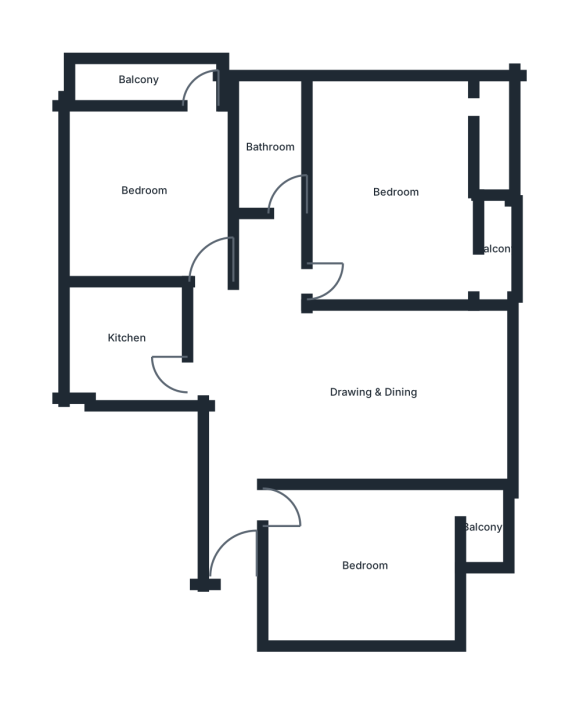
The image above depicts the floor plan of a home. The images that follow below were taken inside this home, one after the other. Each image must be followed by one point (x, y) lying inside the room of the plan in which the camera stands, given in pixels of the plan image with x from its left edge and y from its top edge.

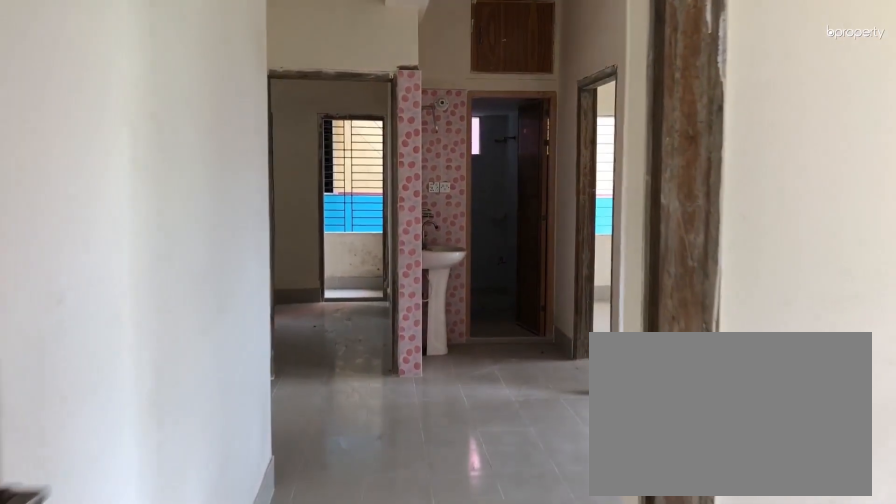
(232, 530)
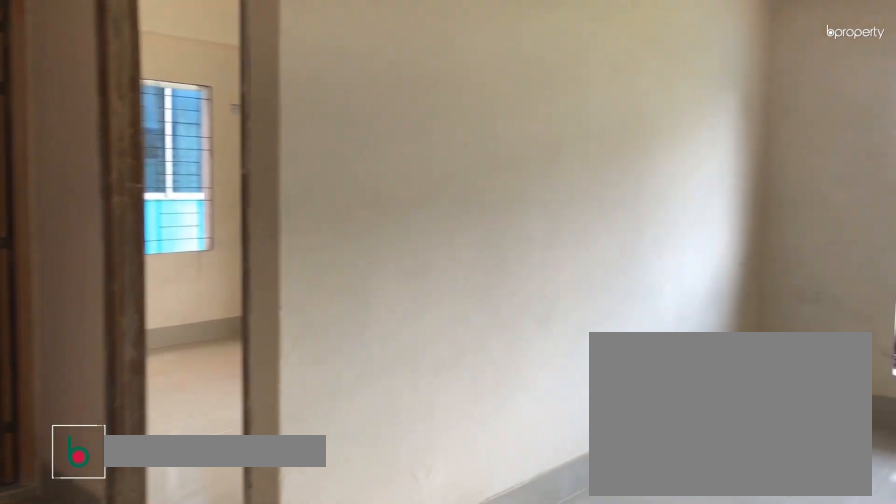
(367, 394)
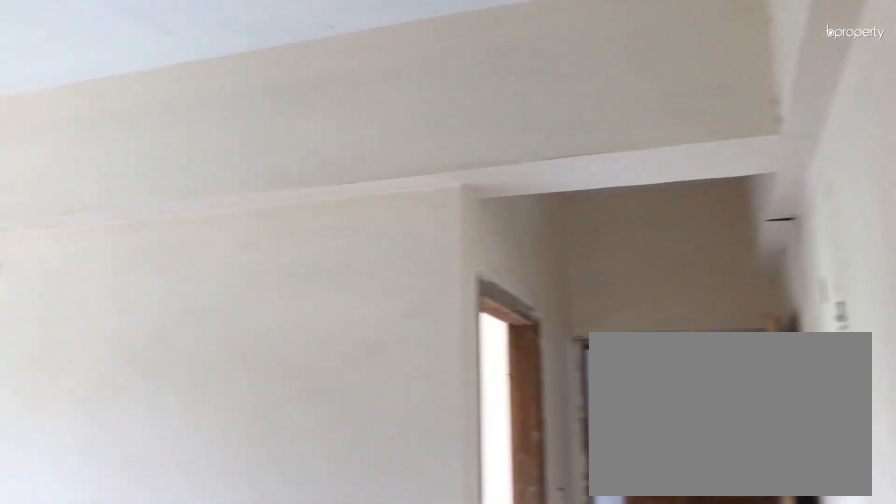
(367, 394)
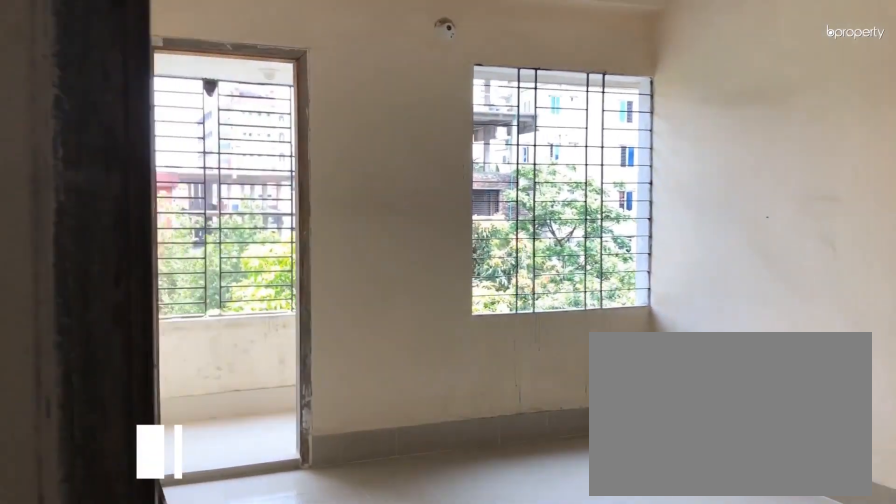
(312, 540)
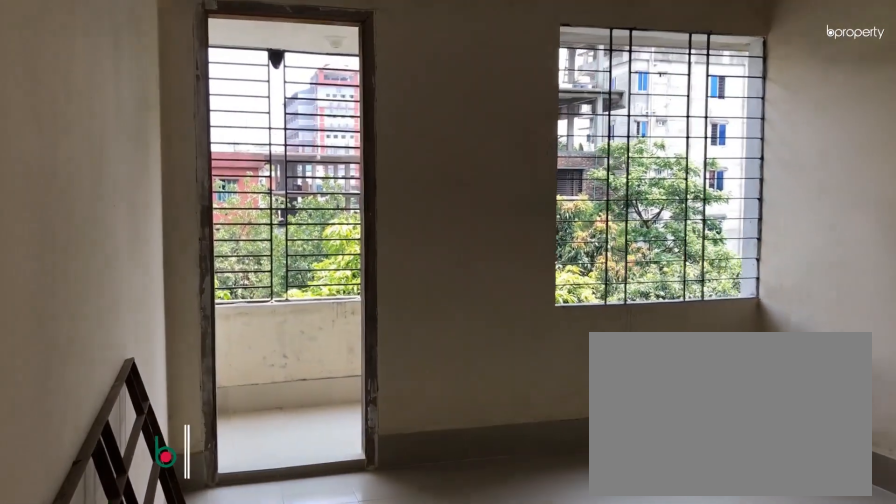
(312, 540)
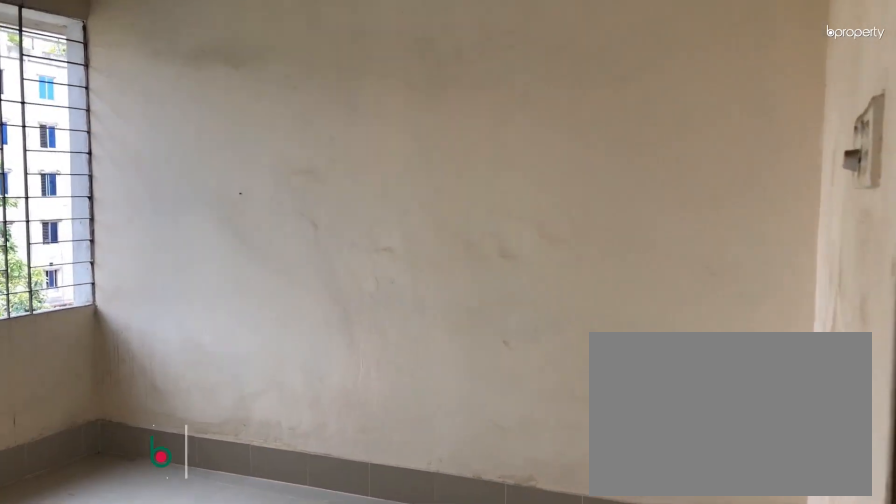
(366, 567)
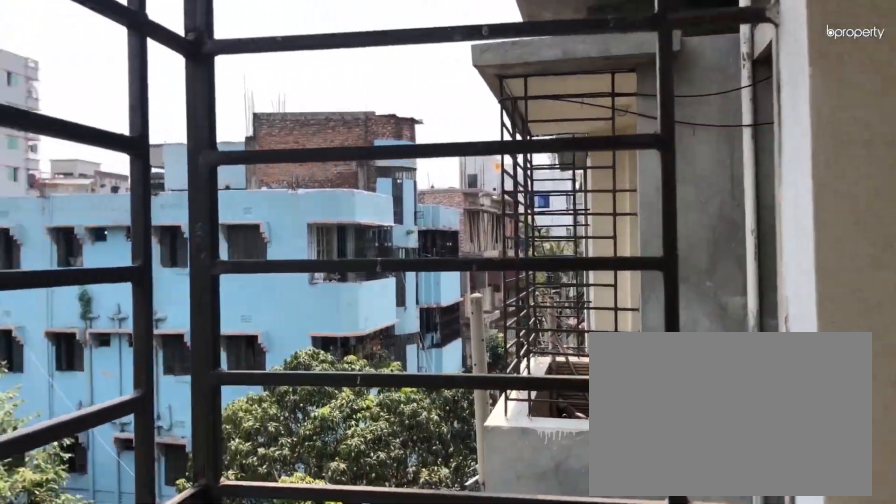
(482, 529)
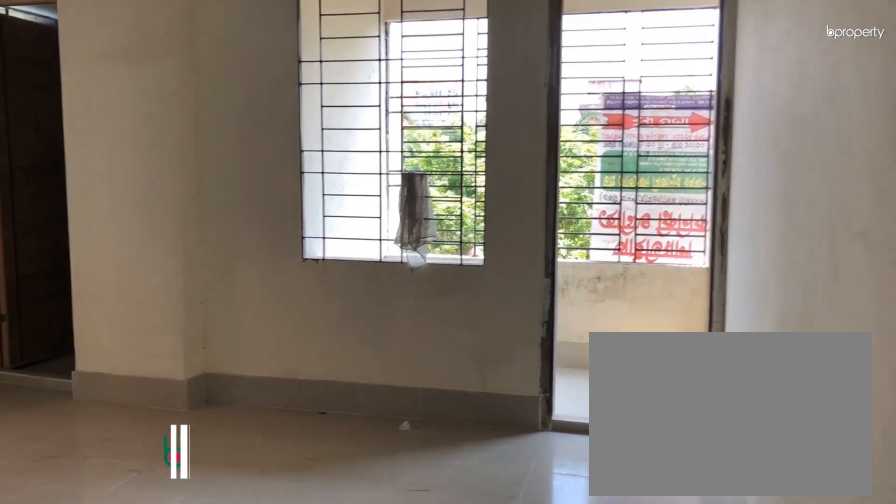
(340, 280)
